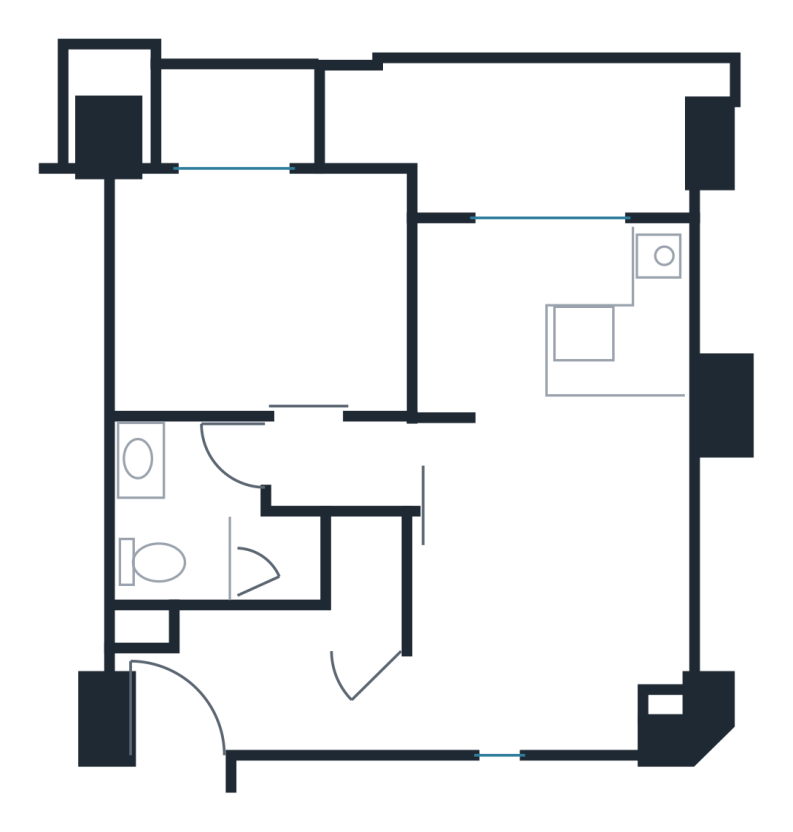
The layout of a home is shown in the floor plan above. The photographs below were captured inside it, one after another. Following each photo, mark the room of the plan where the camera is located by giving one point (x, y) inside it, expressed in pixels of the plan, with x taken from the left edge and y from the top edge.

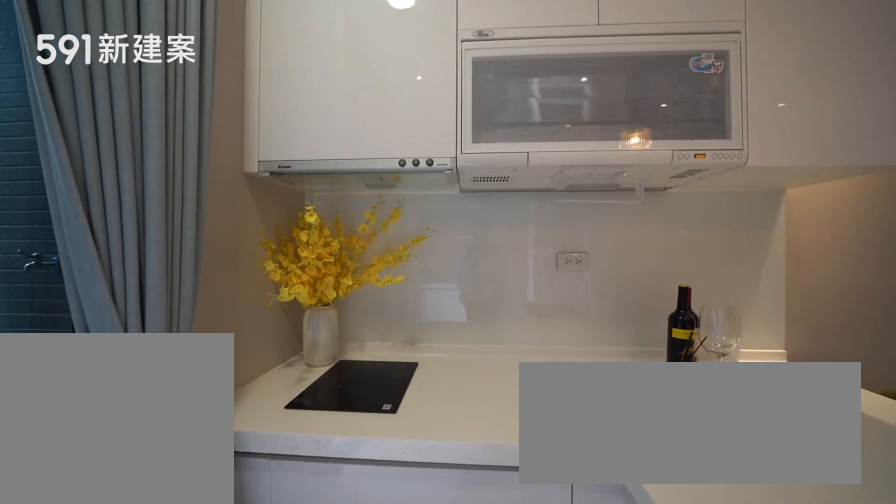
(553, 322)
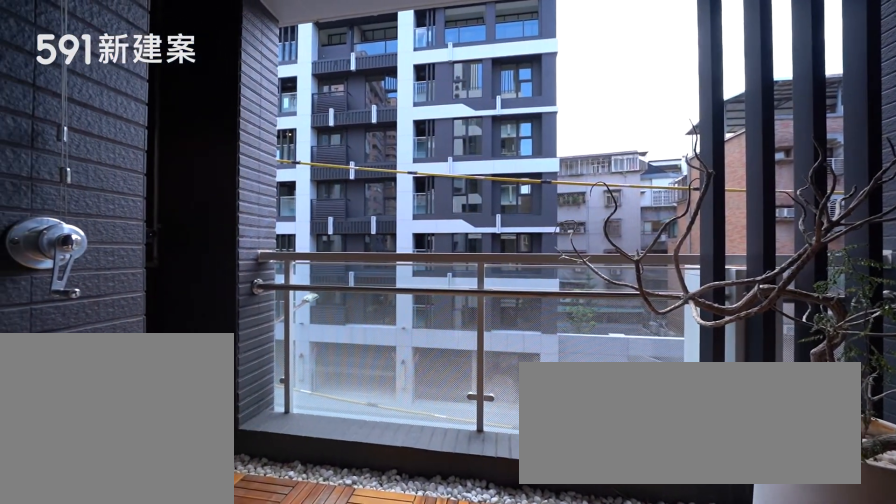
(518, 132)
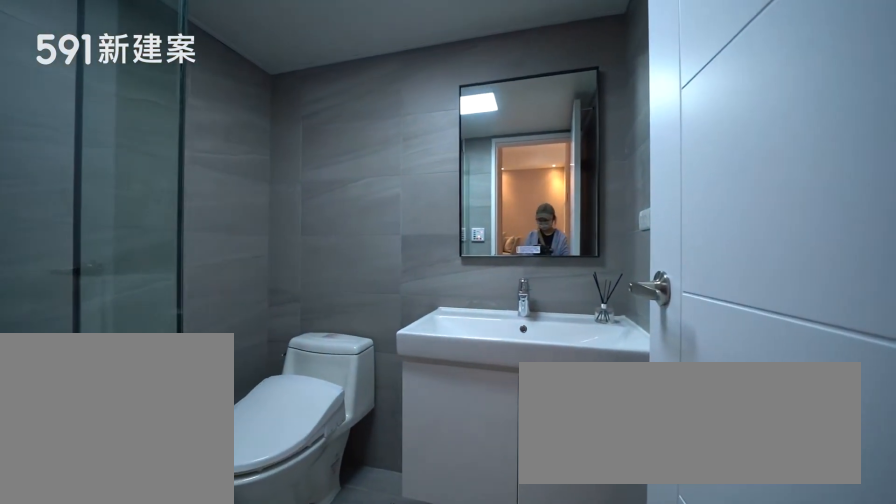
(205, 524)
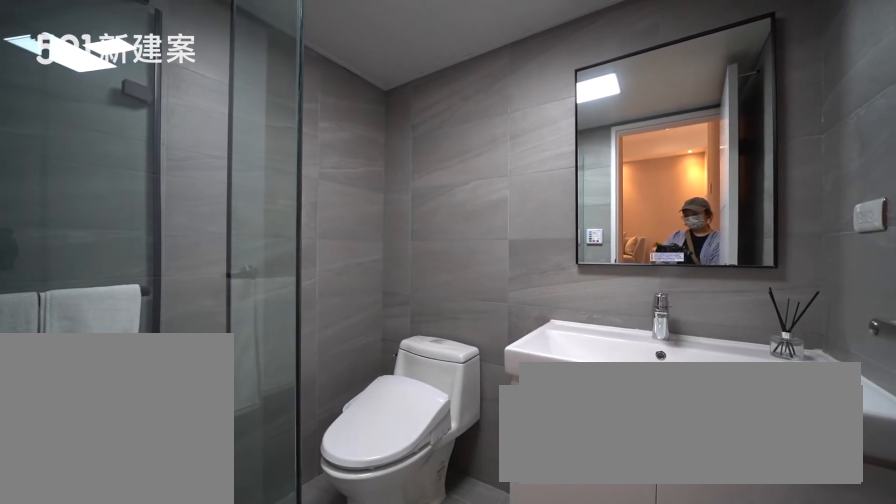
(205, 524)
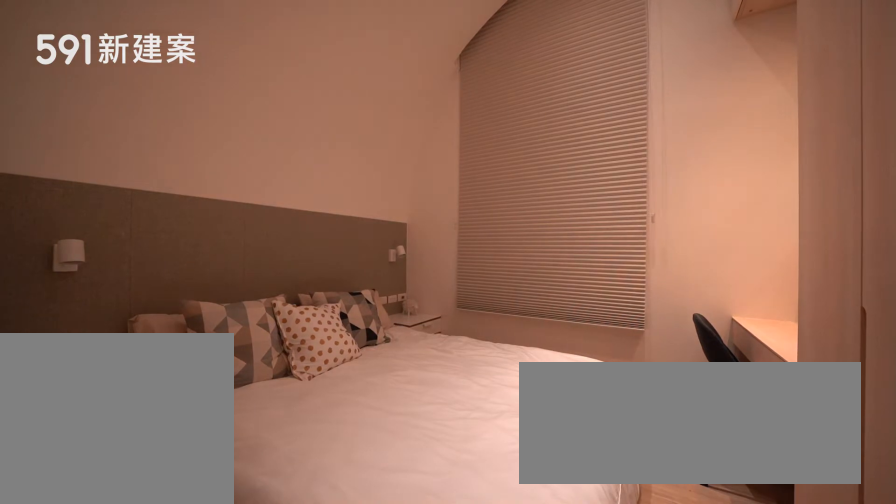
(260, 291)
